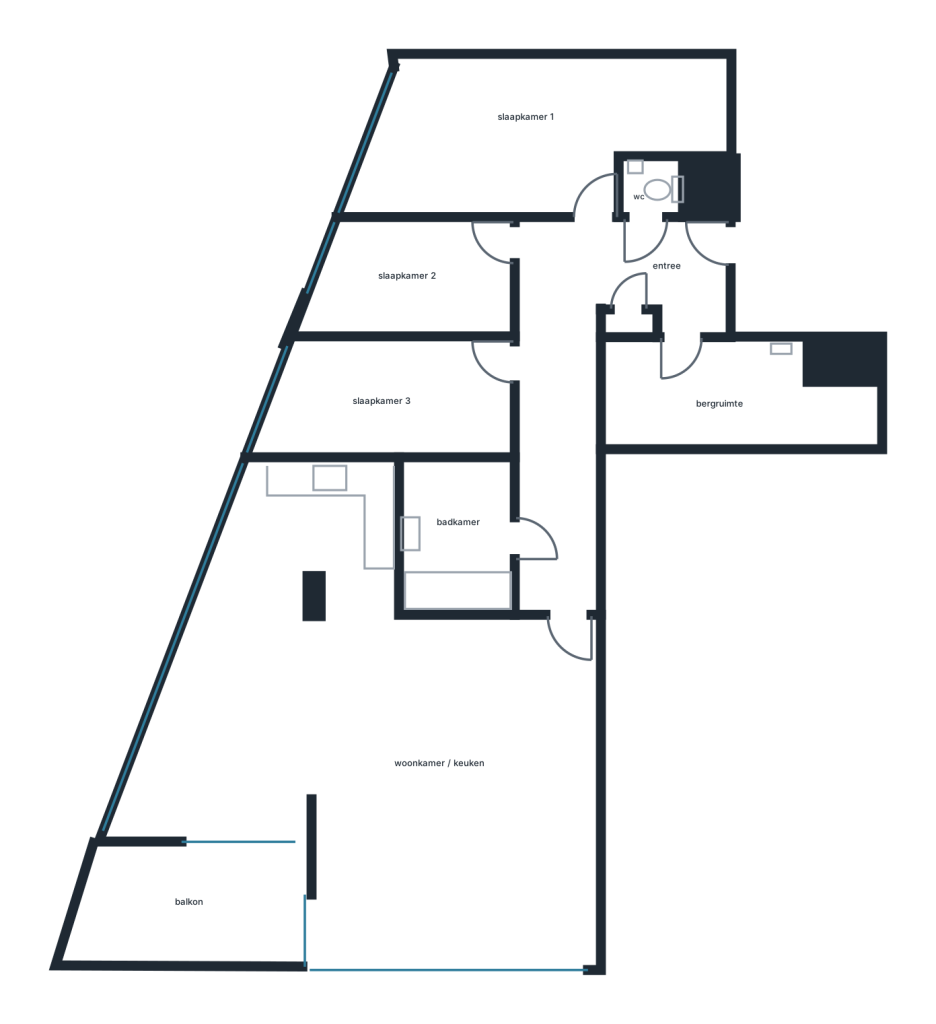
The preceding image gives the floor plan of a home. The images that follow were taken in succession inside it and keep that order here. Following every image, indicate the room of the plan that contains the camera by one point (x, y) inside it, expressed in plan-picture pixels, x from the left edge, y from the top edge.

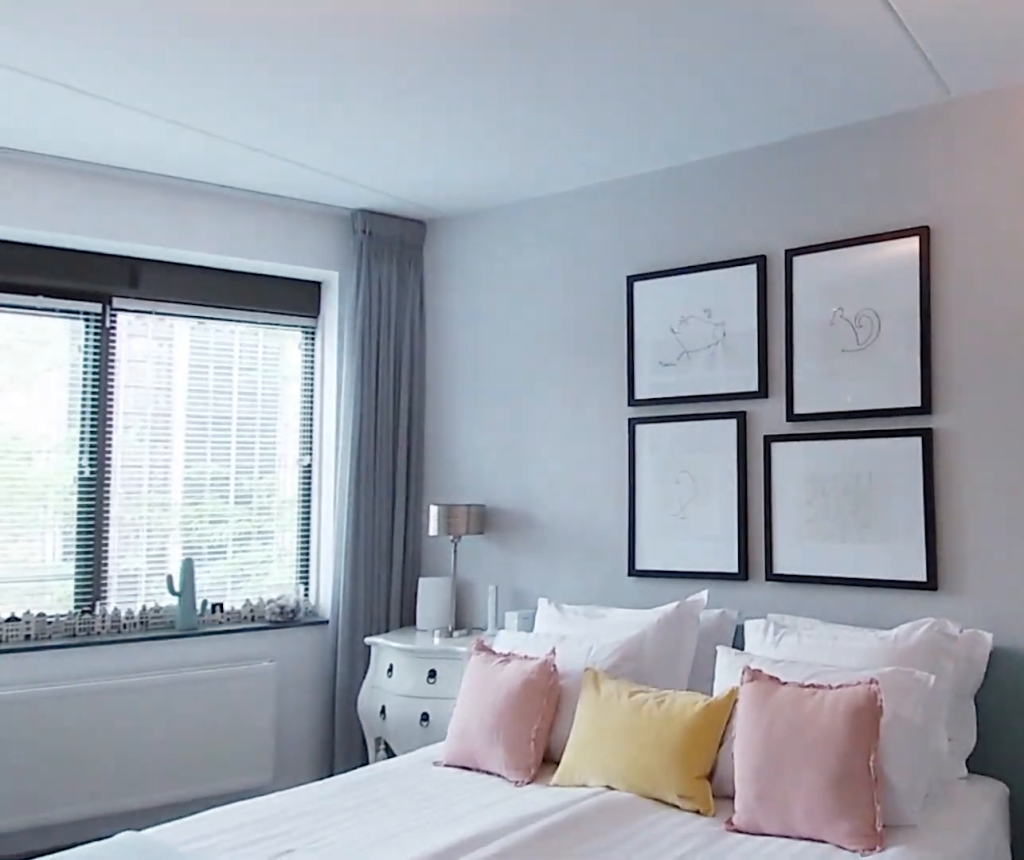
(529, 133)
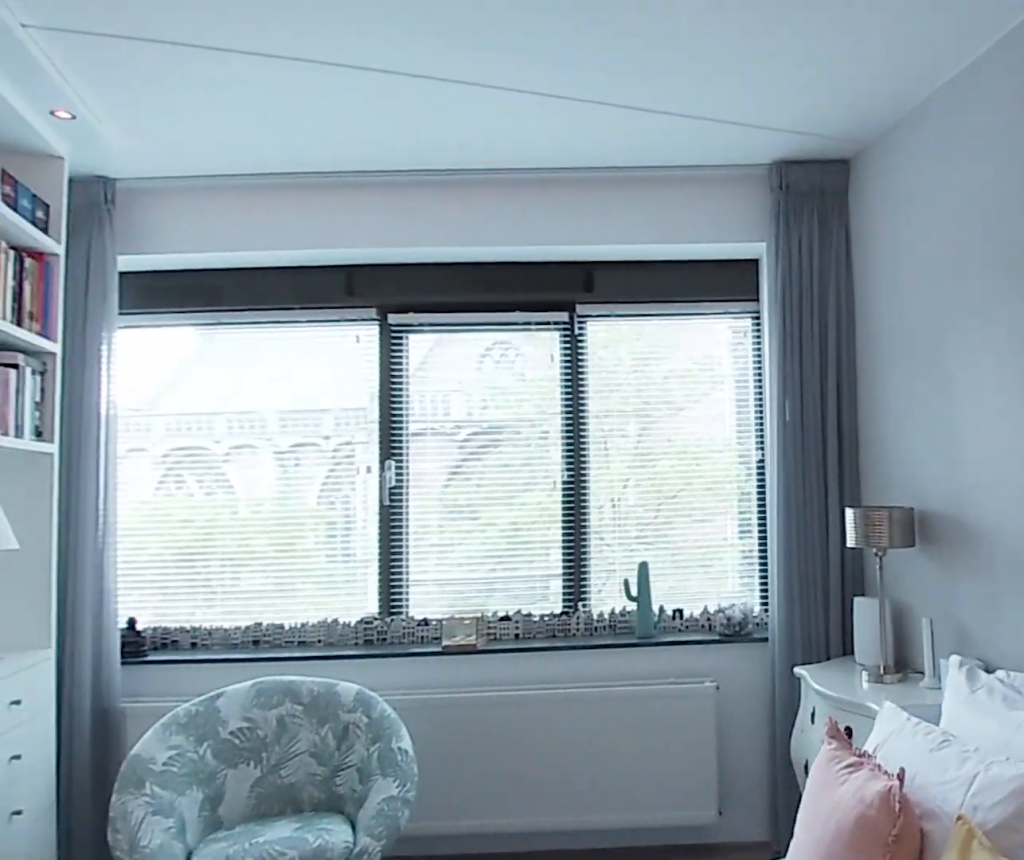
(529, 133)
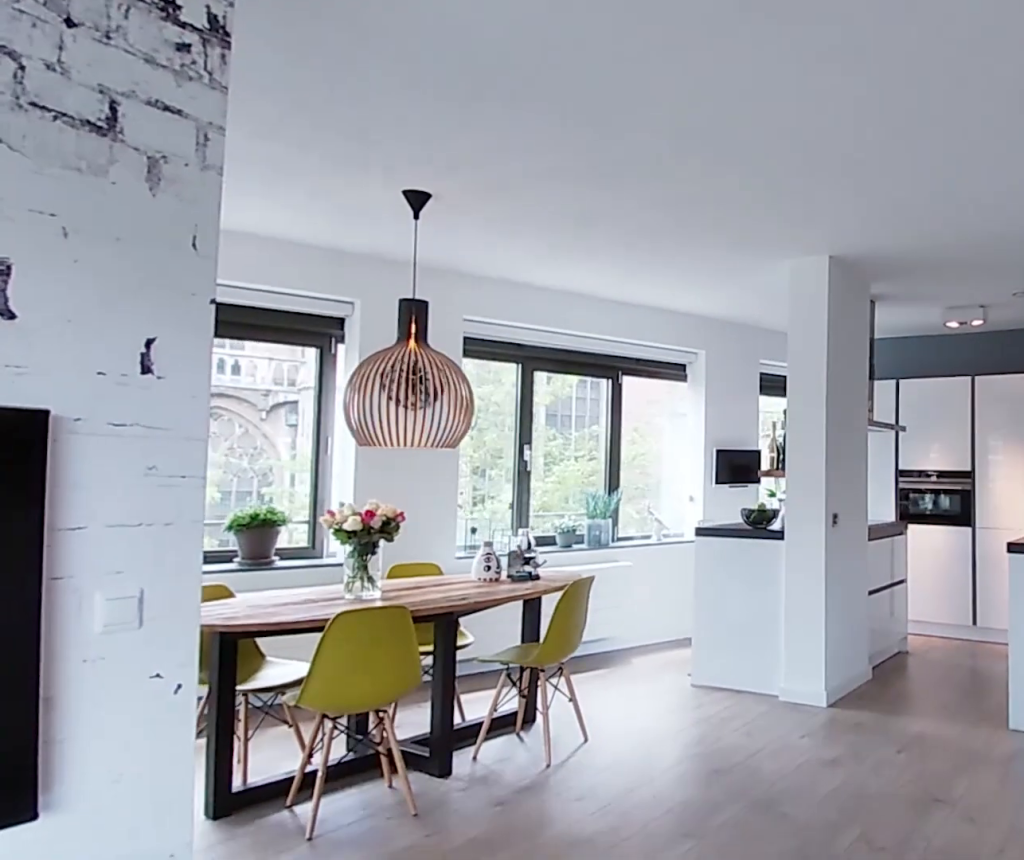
(469, 806)
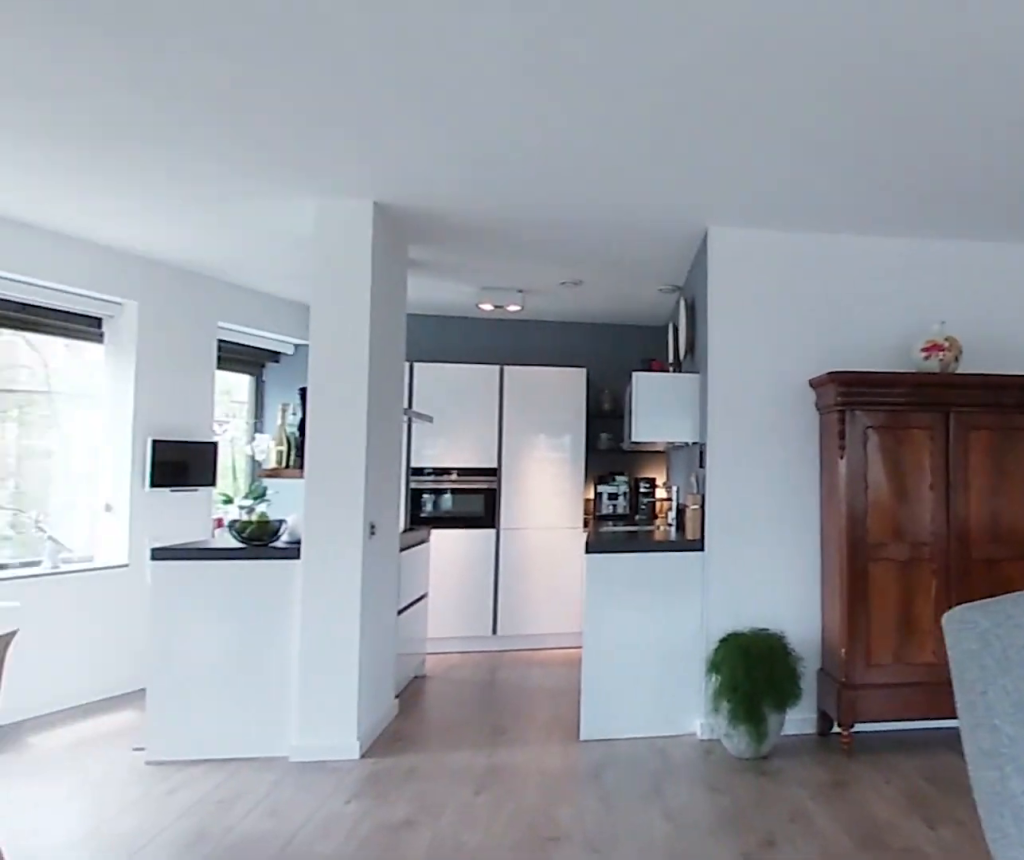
(469, 806)
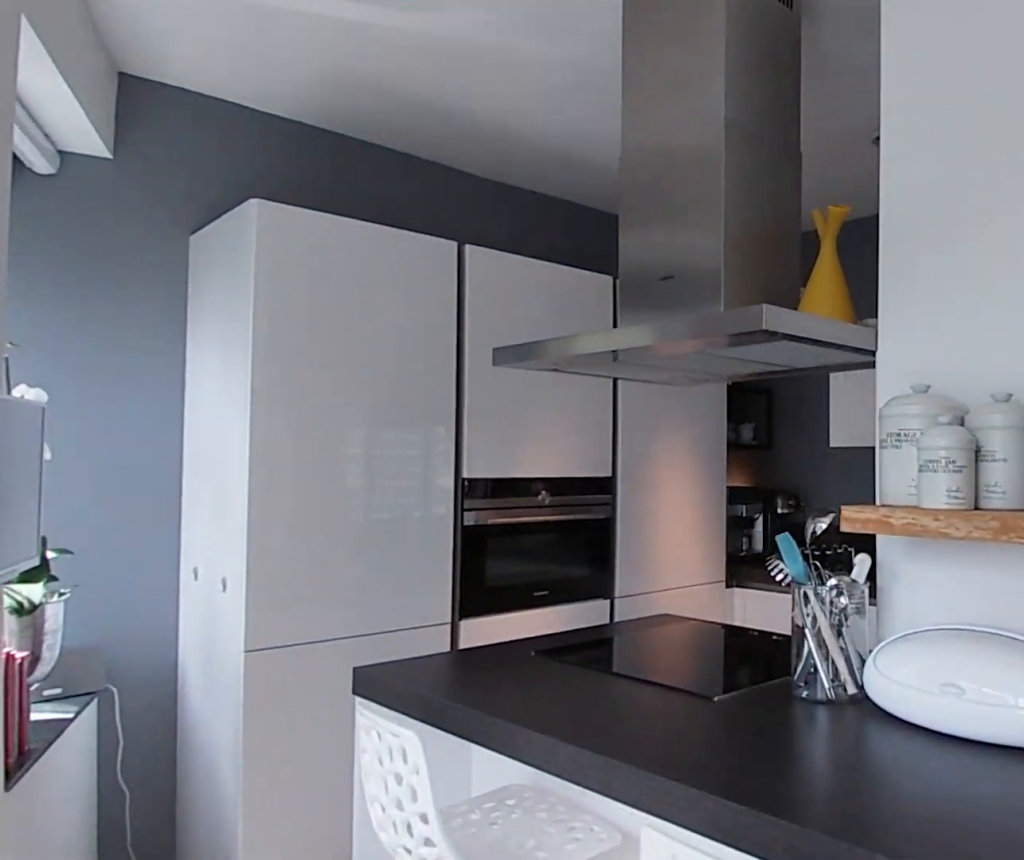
(262, 655)
